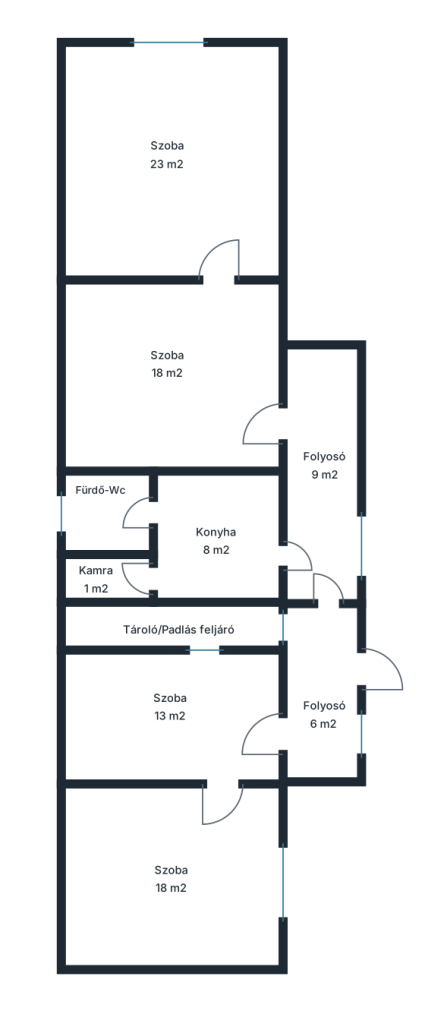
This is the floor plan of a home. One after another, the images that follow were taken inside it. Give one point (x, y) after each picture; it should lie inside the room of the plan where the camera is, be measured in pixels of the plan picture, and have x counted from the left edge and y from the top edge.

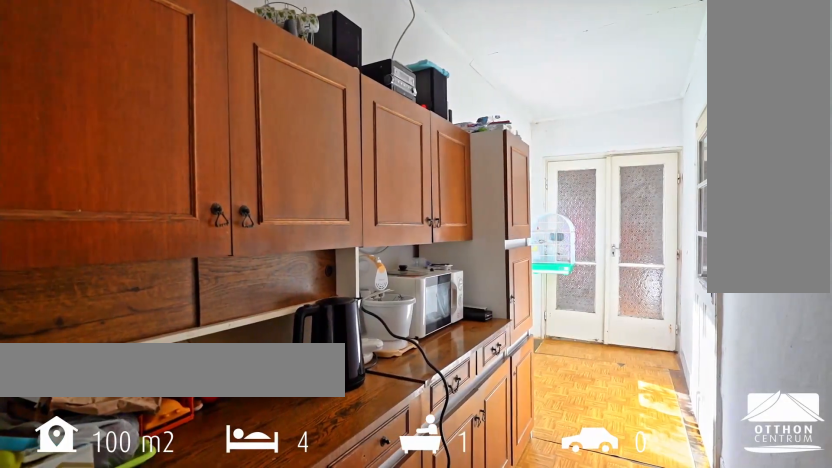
(321, 470)
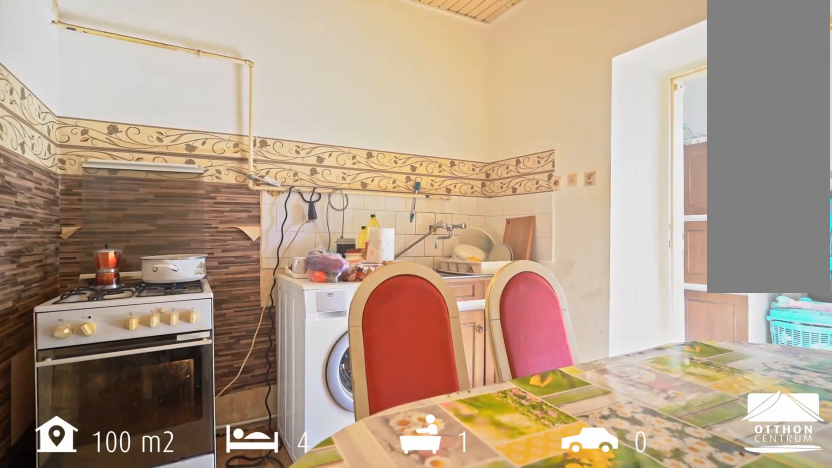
(214, 542)
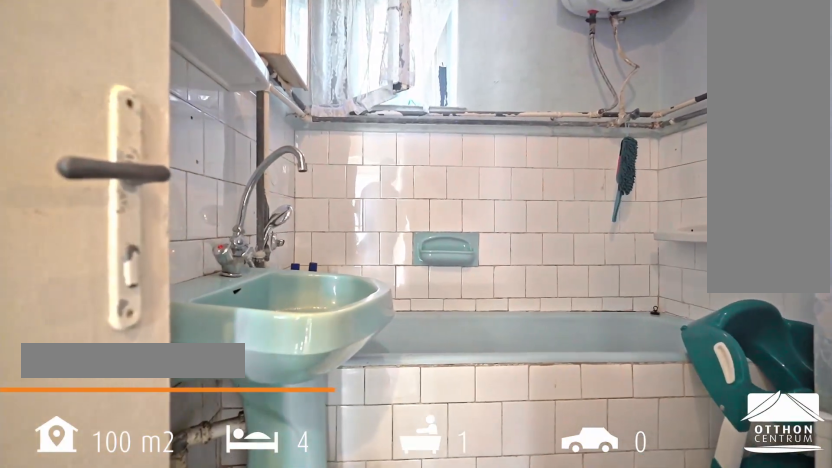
(113, 509)
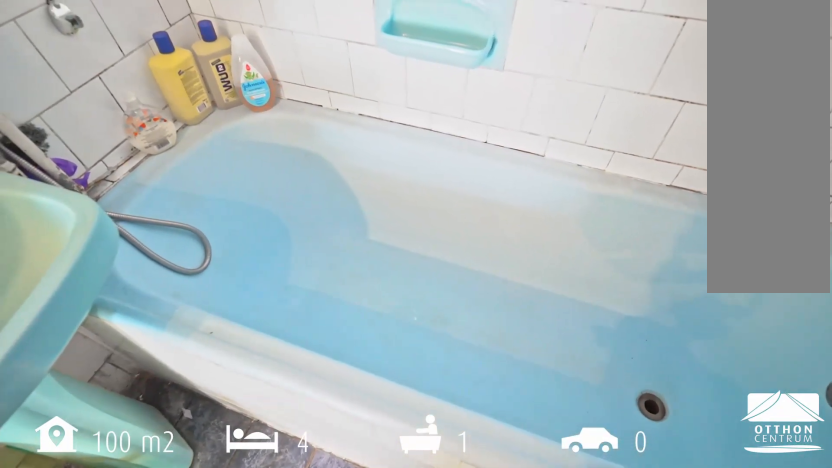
(114, 509)
